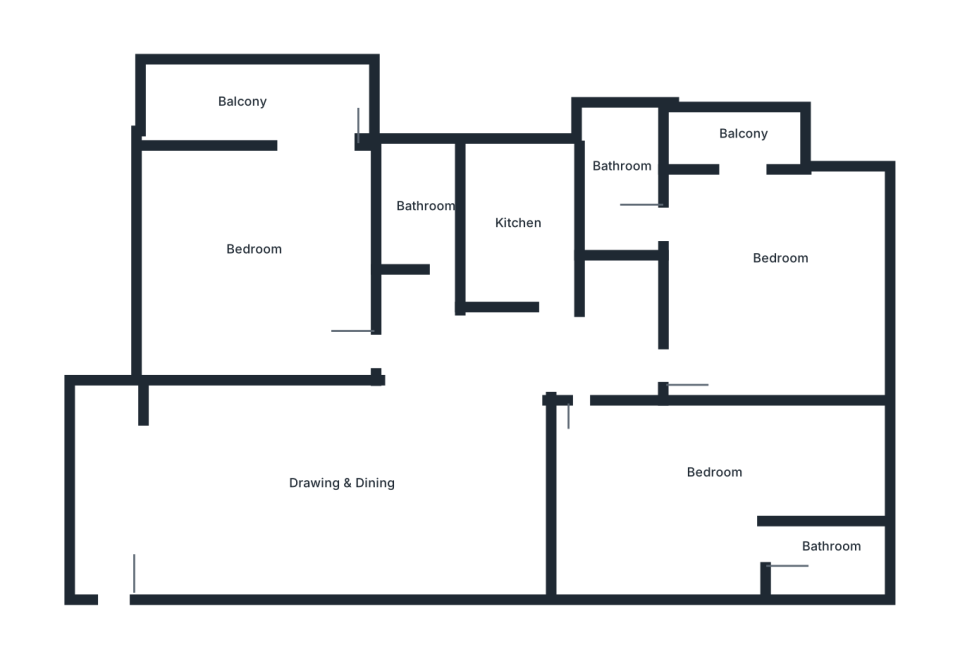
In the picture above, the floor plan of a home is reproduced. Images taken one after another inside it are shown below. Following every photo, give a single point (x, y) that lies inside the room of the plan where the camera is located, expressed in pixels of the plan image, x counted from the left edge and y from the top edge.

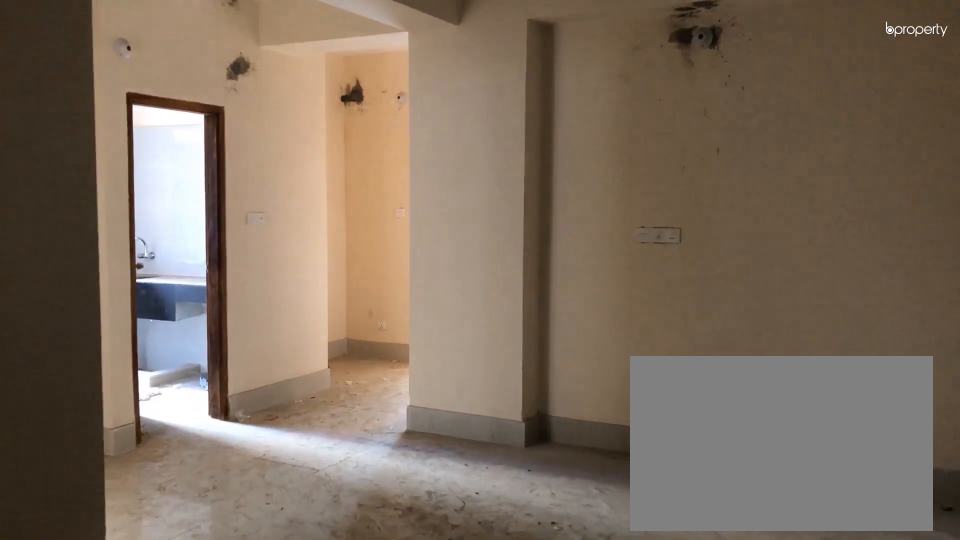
(112, 585)
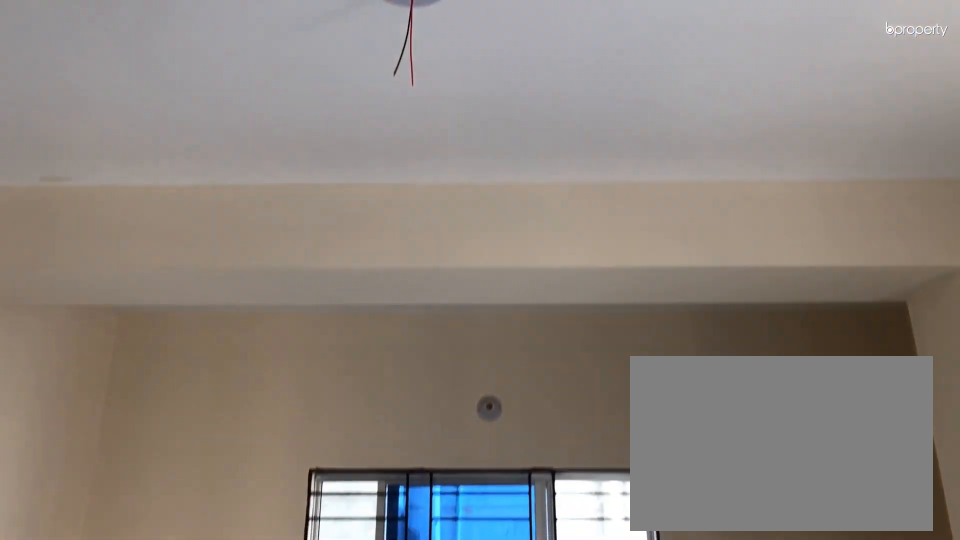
(259, 257)
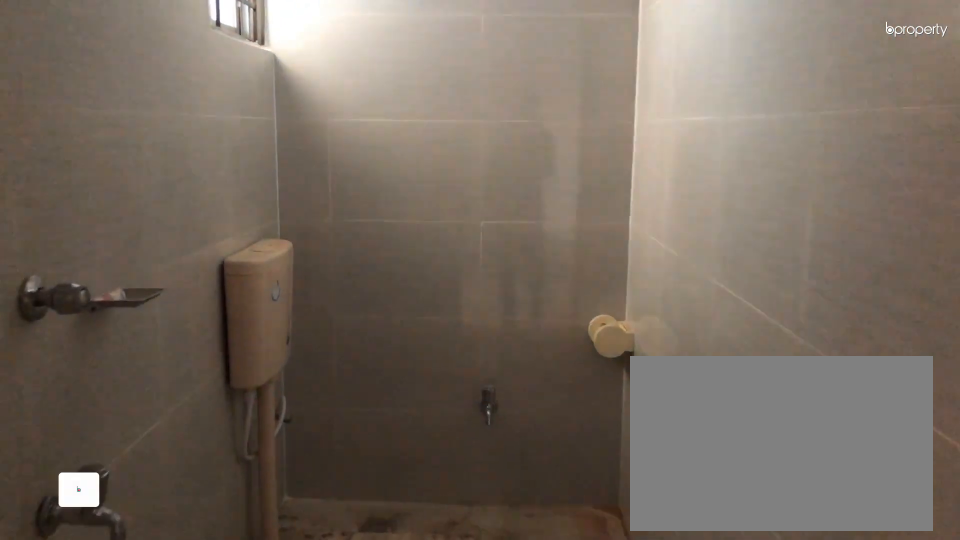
(428, 263)
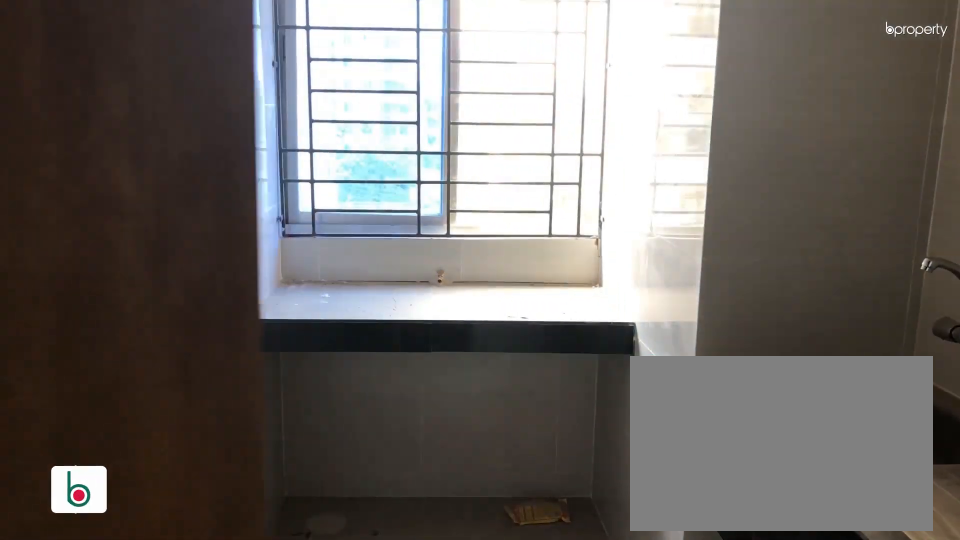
(535, 244)
